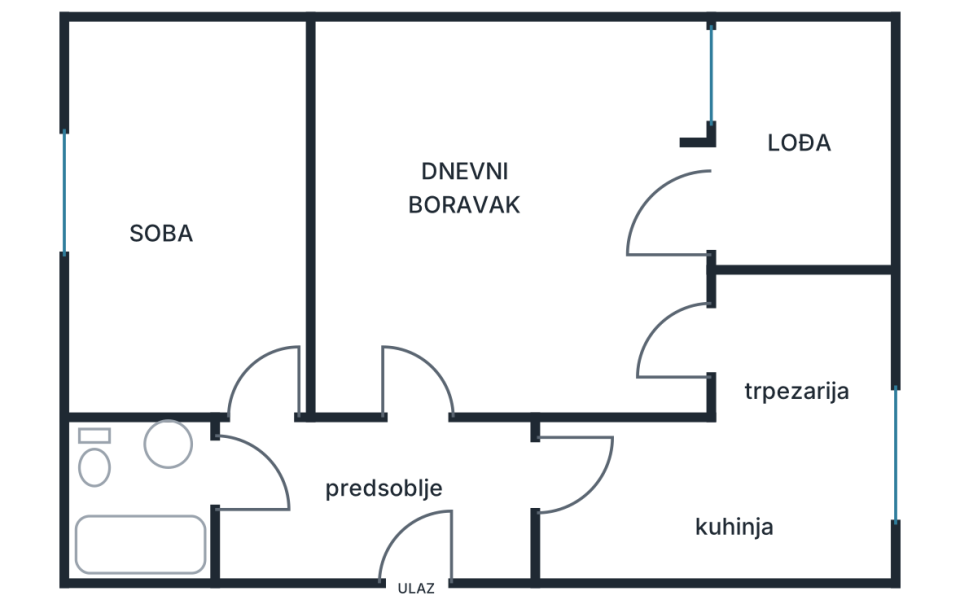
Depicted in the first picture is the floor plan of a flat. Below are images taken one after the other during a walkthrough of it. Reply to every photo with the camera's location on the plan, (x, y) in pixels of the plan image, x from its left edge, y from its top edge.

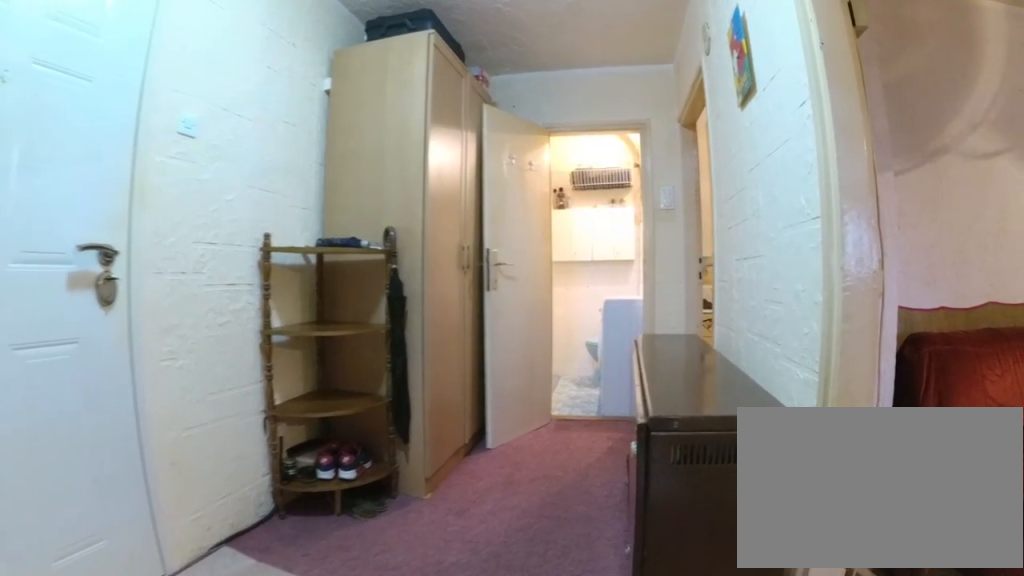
(509, 479)
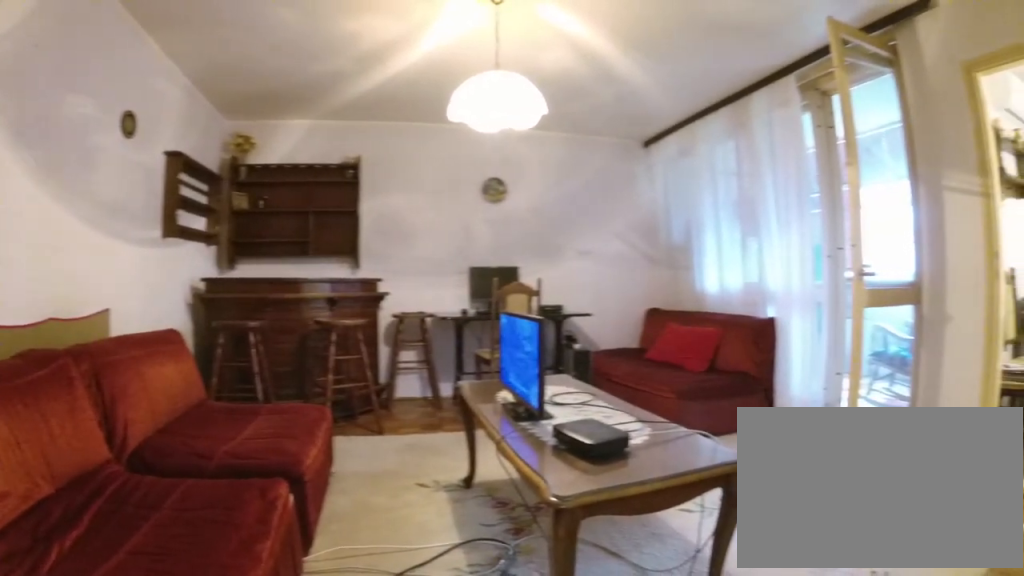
(425, 442)
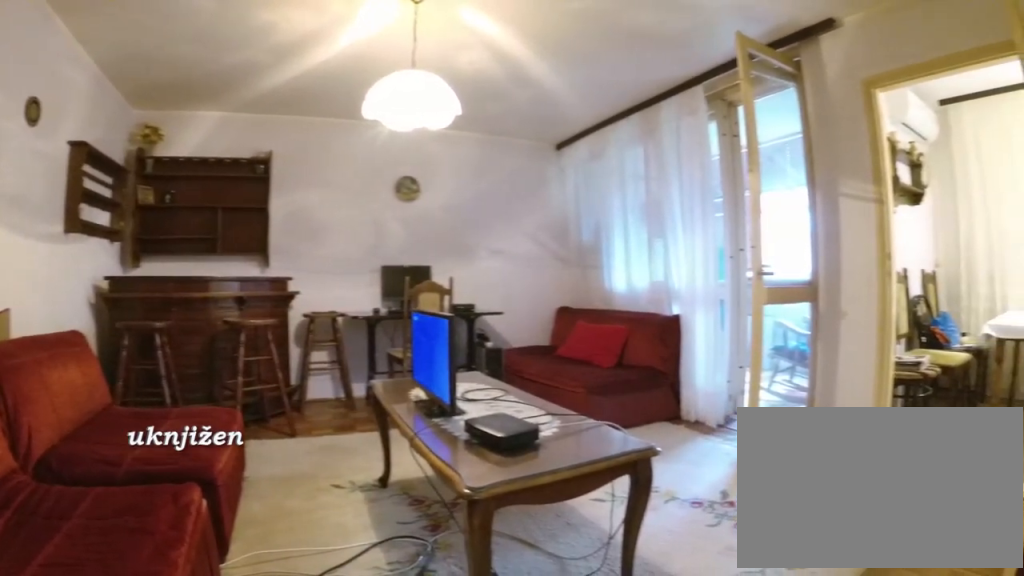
(419, 435)
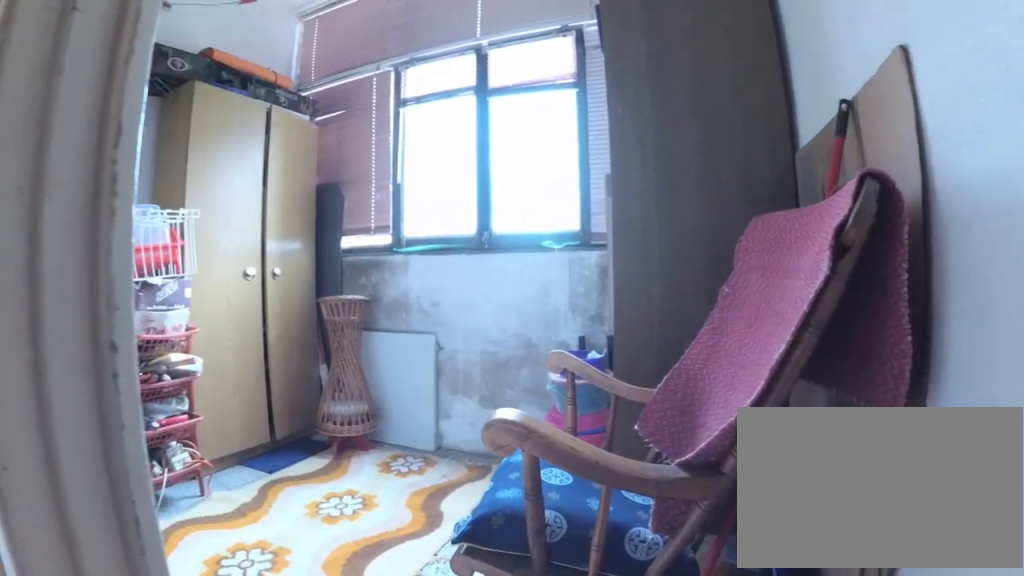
(675, 214)
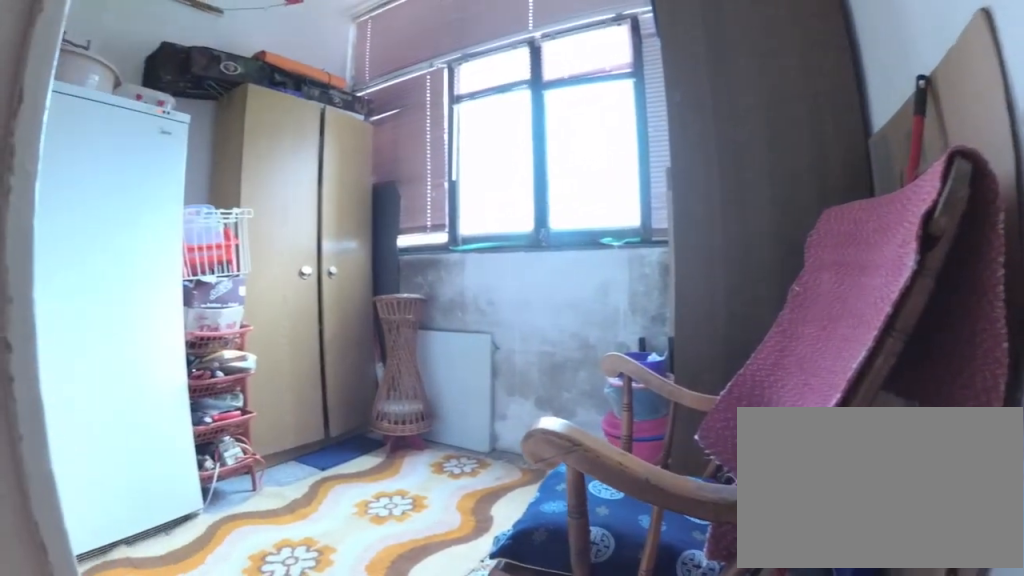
(686, 217)
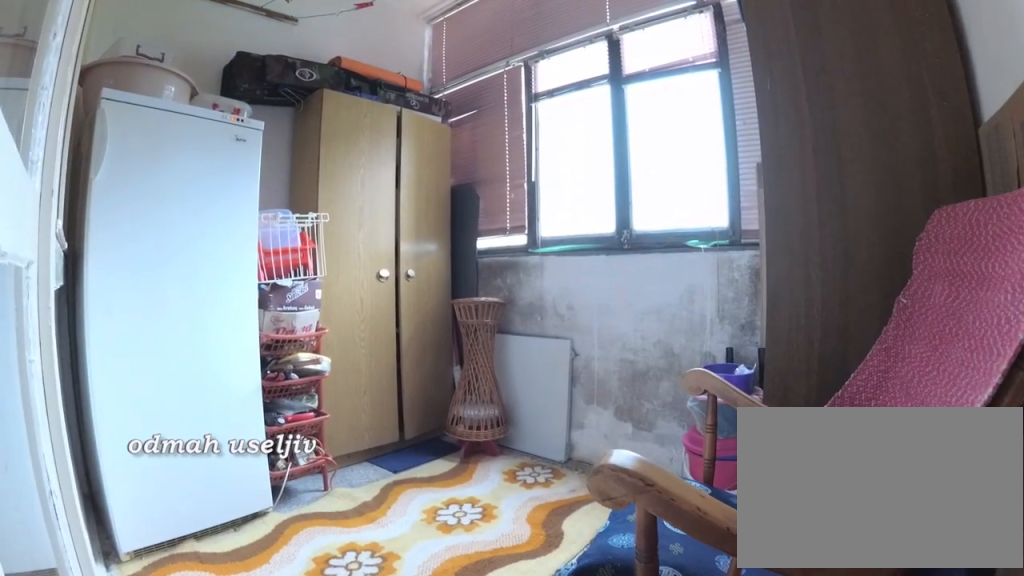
(711, 215)
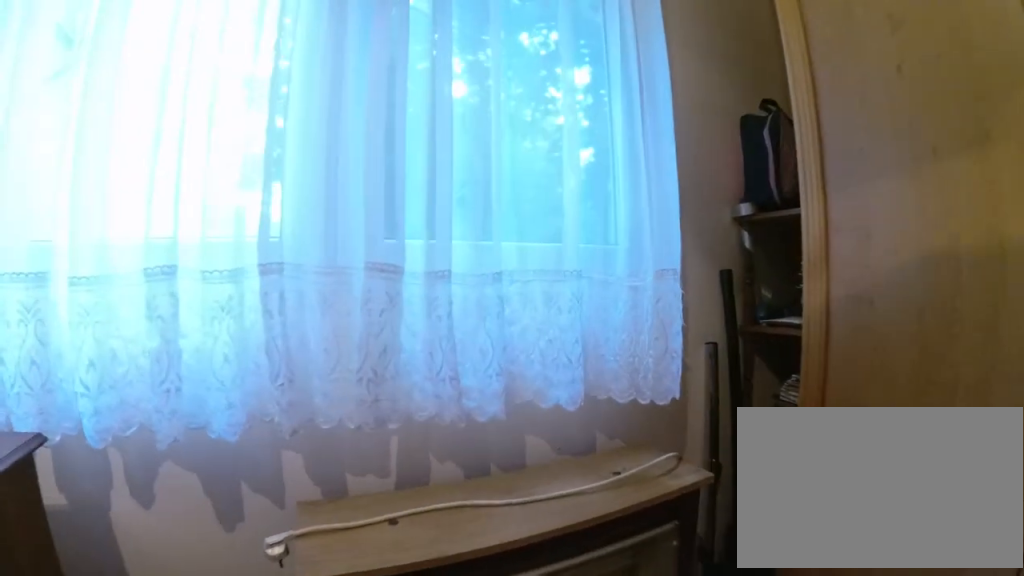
(145, 195)
